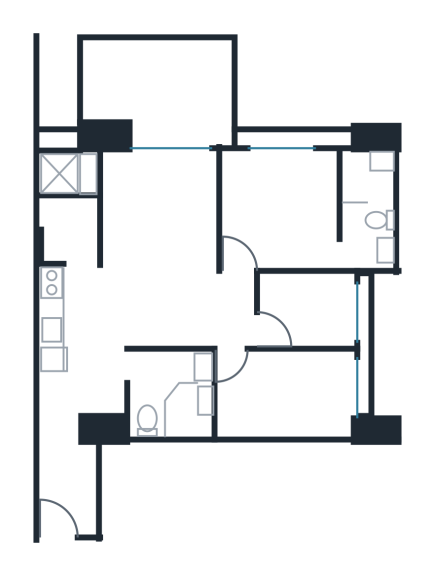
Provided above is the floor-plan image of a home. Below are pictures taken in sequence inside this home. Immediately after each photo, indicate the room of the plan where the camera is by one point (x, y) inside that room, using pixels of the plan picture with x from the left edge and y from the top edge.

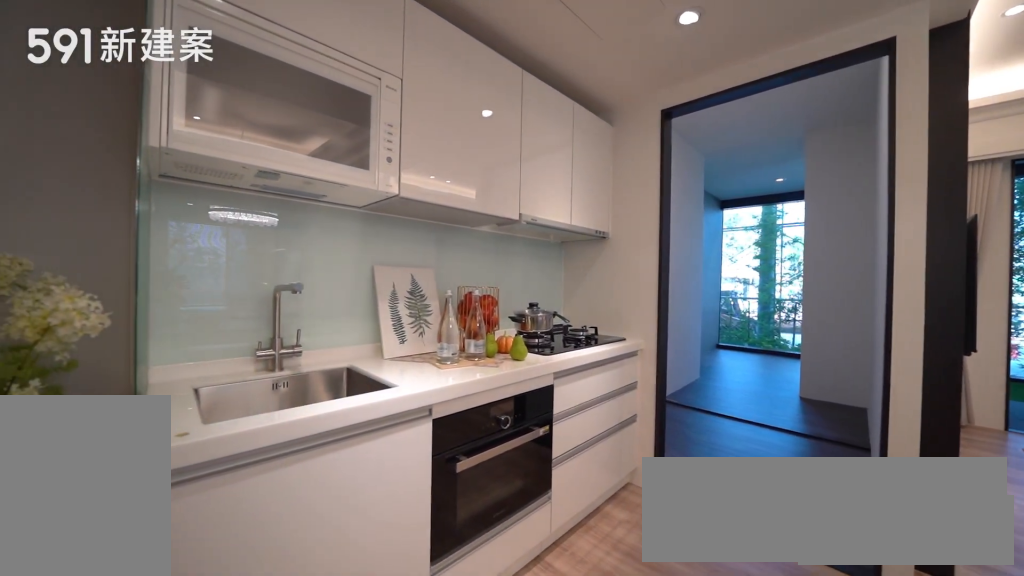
(68, 328)
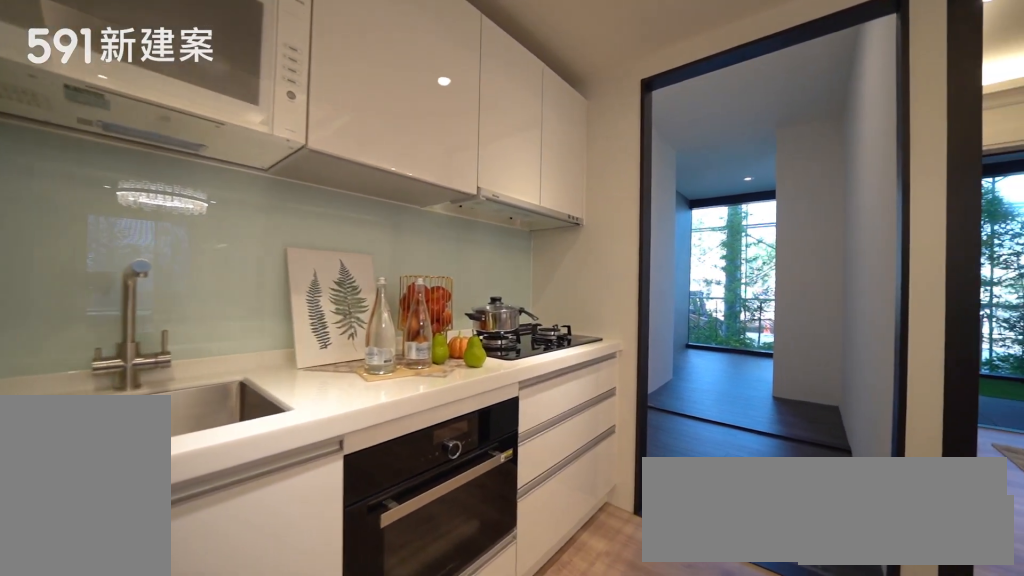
(68, 328)
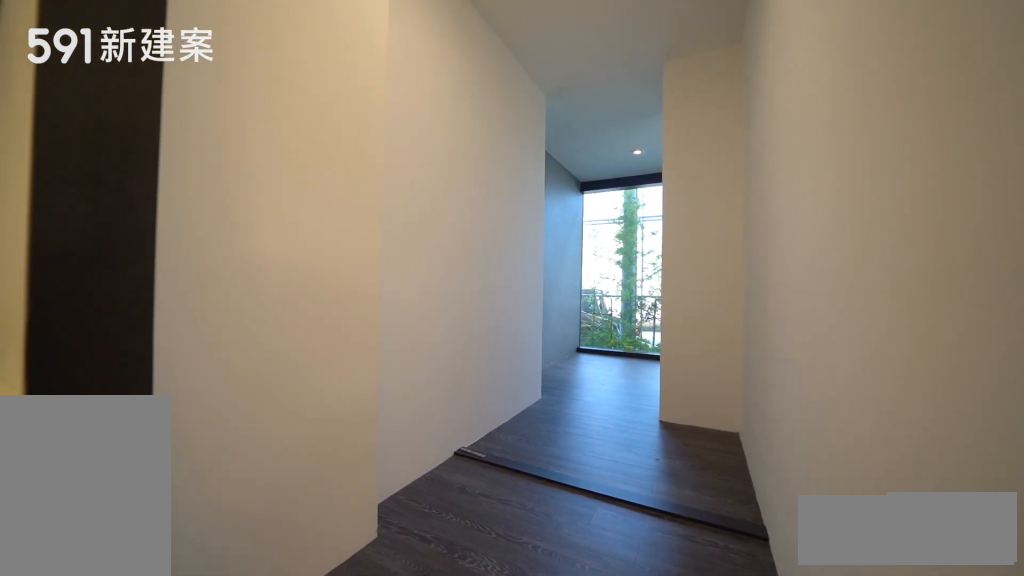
(64, 234)
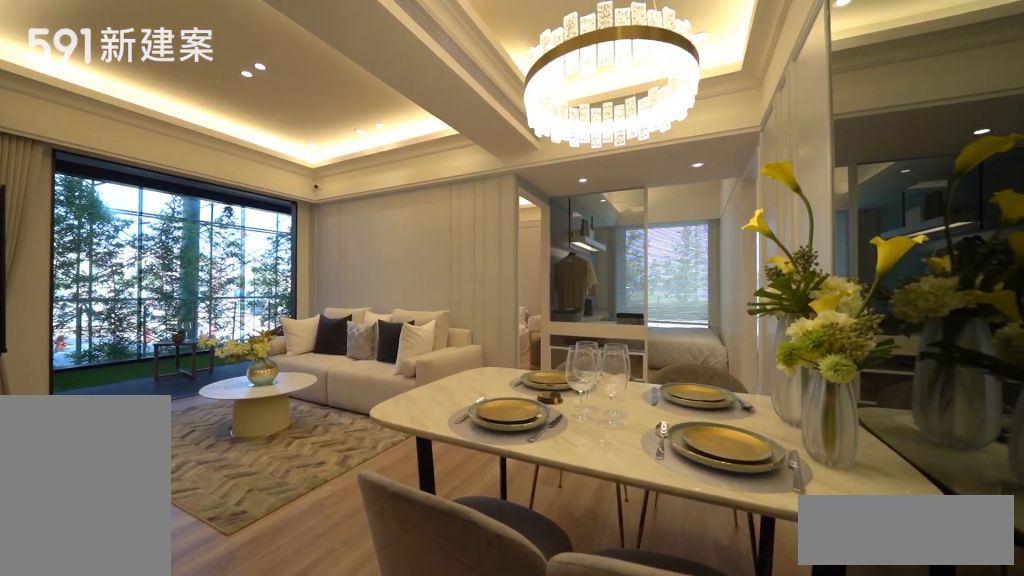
(170, 307)
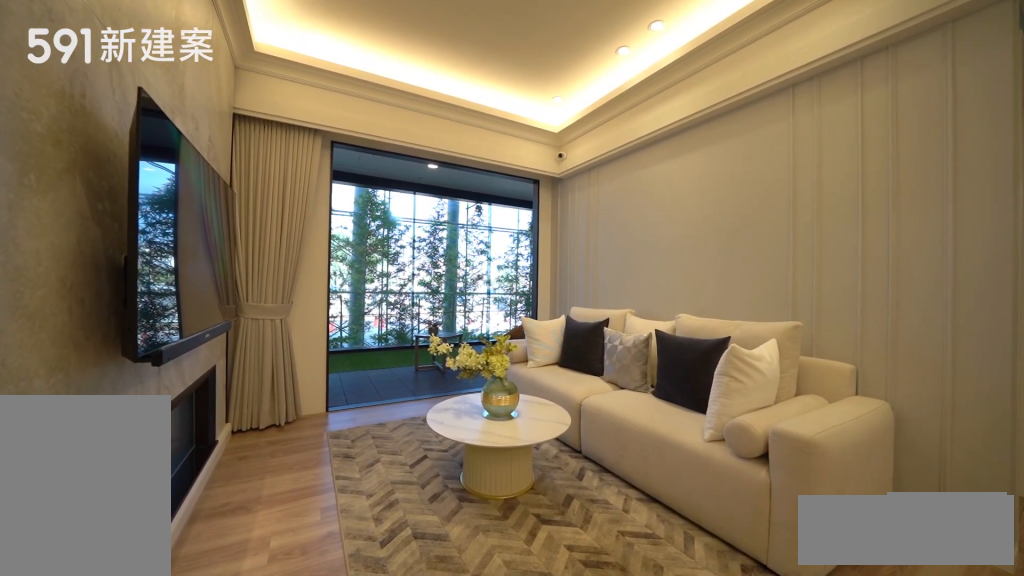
(160, 204)
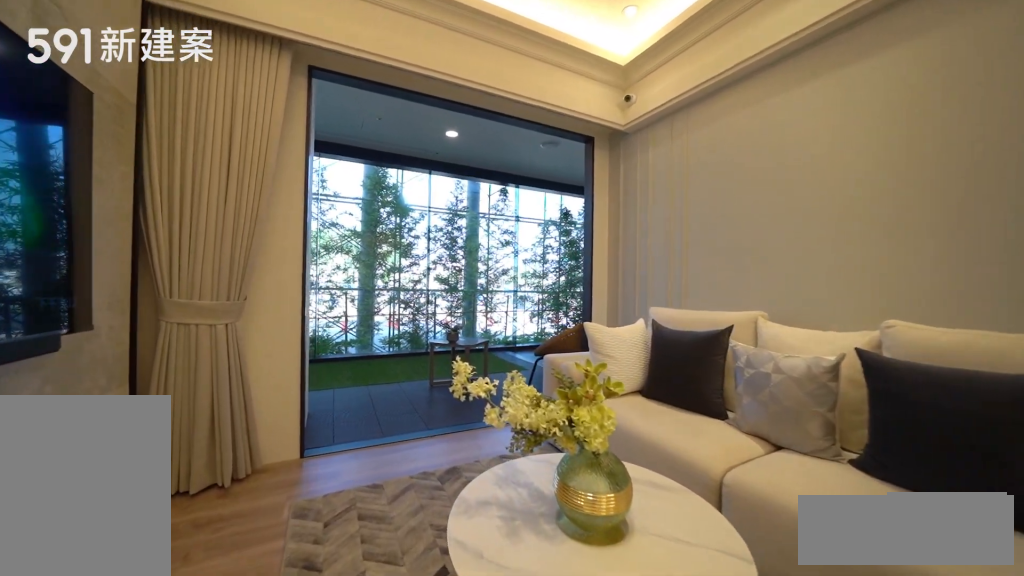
(160, 204)
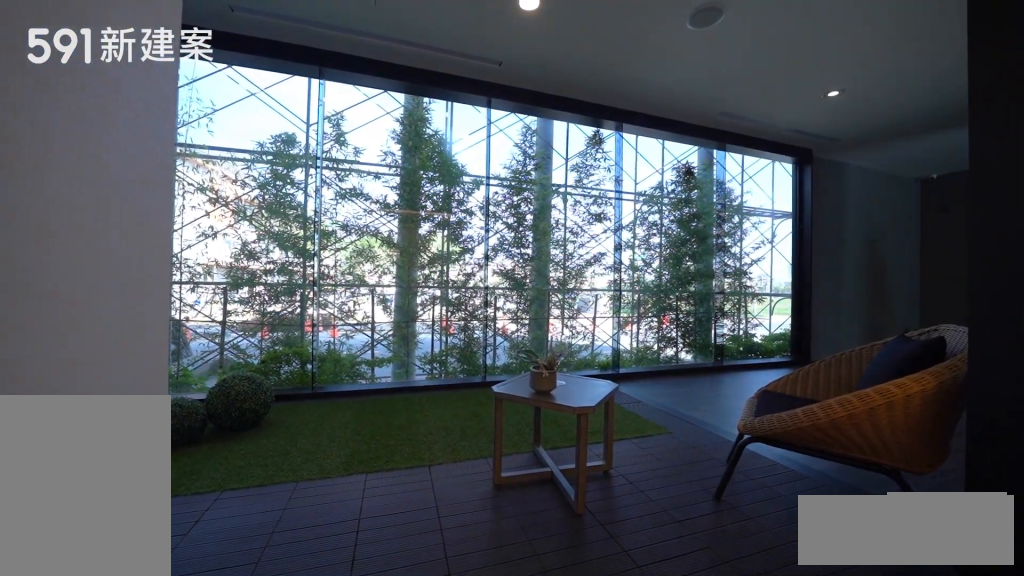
(155, 88)
